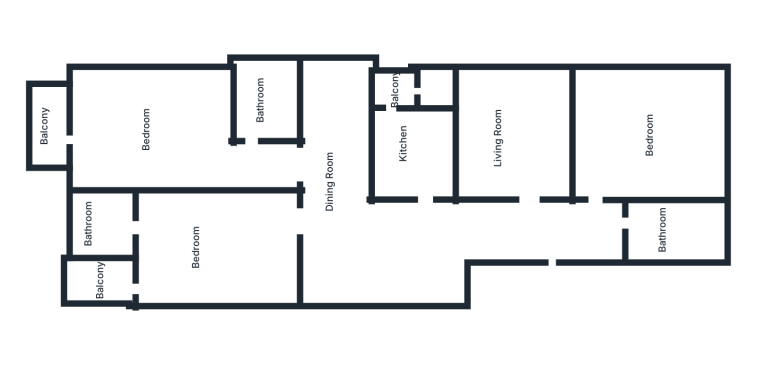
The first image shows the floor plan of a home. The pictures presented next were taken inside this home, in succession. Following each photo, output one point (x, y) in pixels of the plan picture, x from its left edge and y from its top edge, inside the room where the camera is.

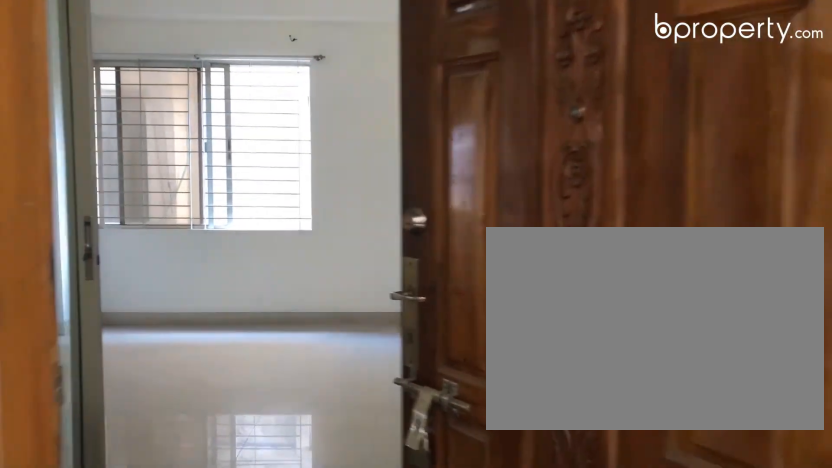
(535, 229)
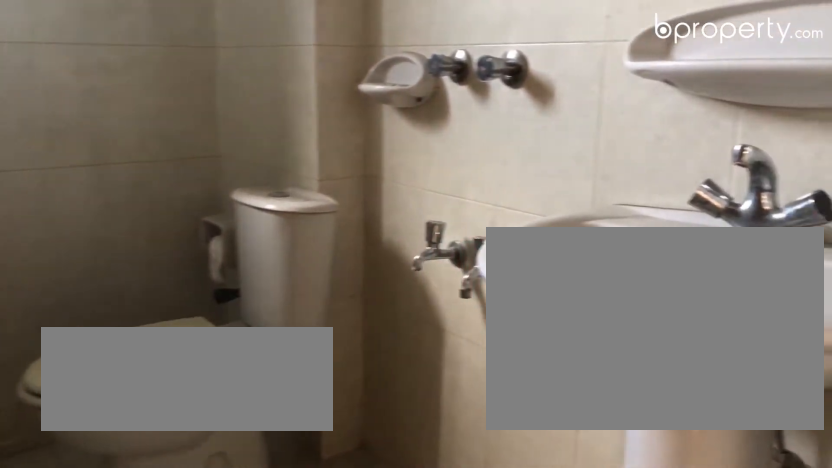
(680, 232)
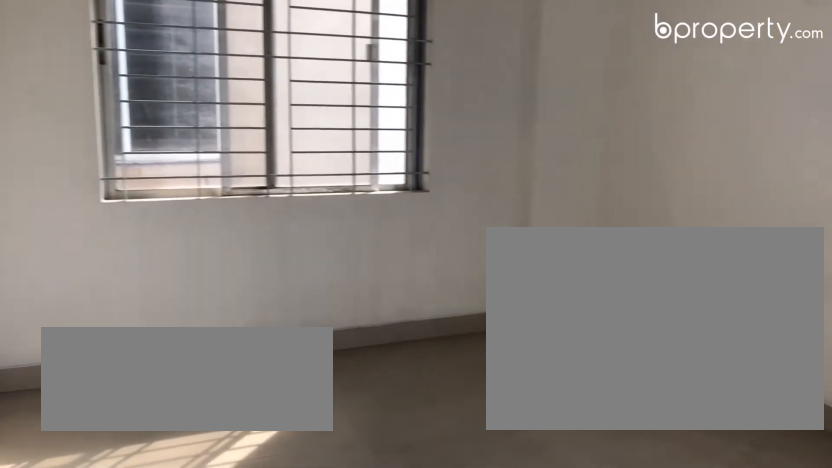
(638, 125)
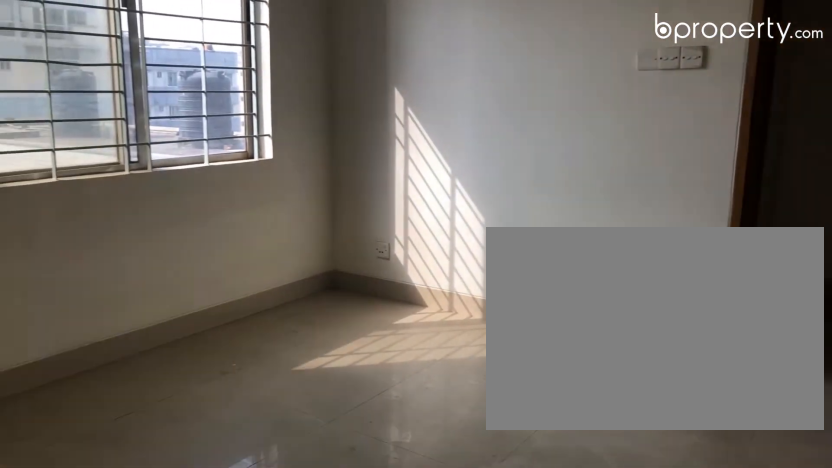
(638, 125)
